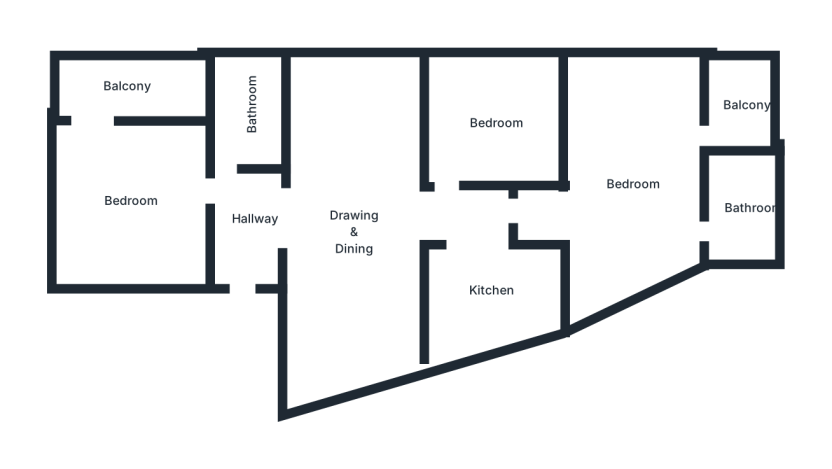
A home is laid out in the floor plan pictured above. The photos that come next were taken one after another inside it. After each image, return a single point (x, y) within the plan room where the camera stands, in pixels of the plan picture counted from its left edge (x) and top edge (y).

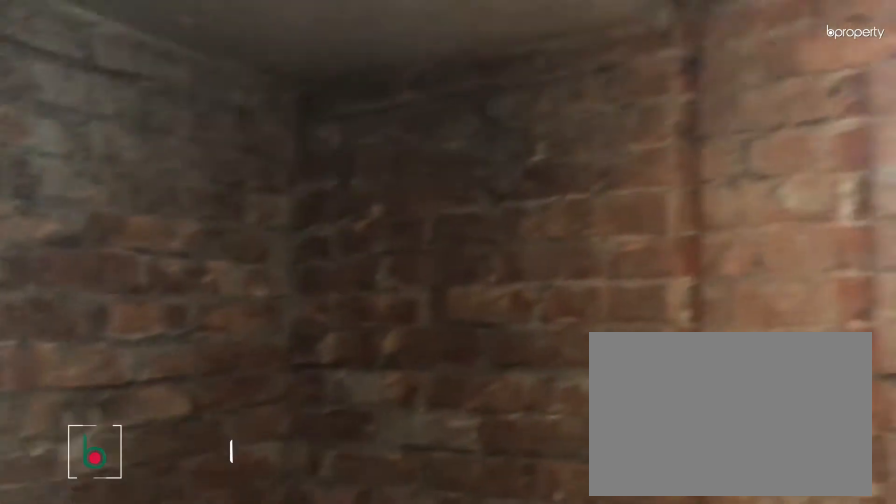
(743, 214)
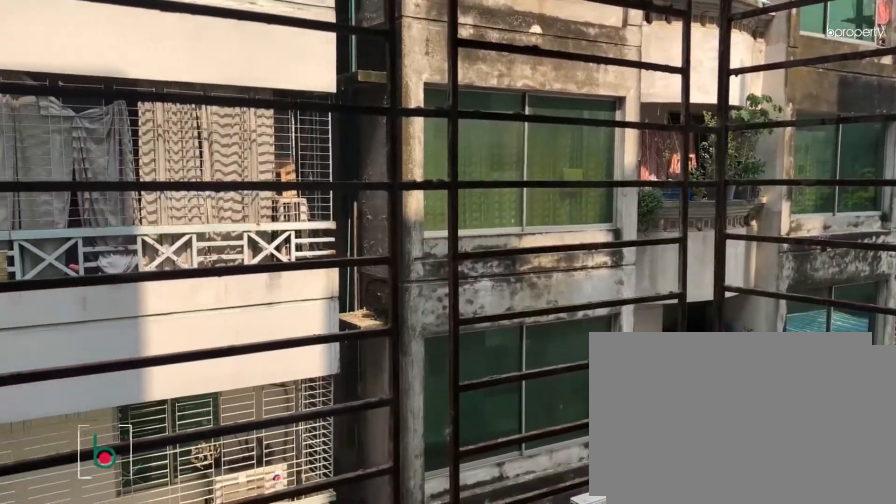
(747, 105)
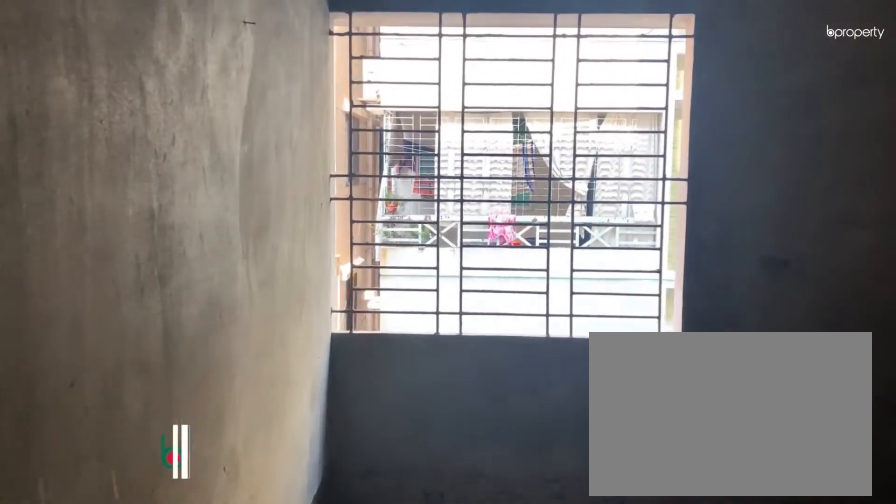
(499, 124)
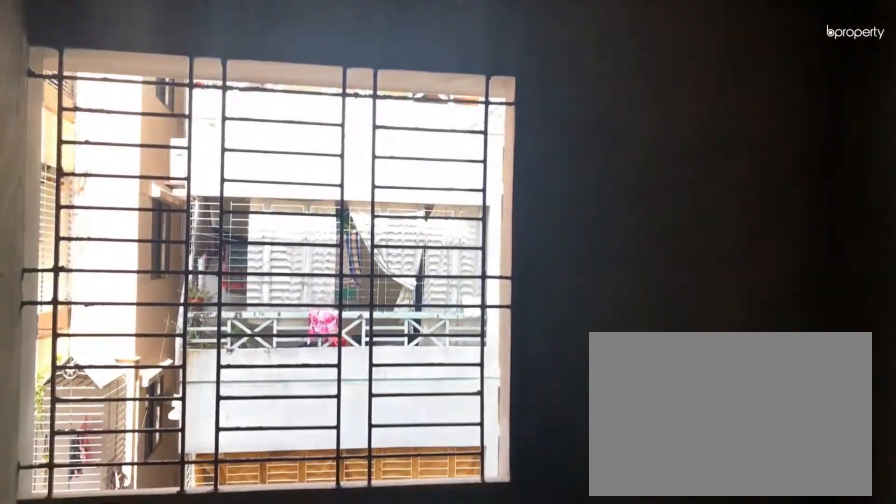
(499, 124)
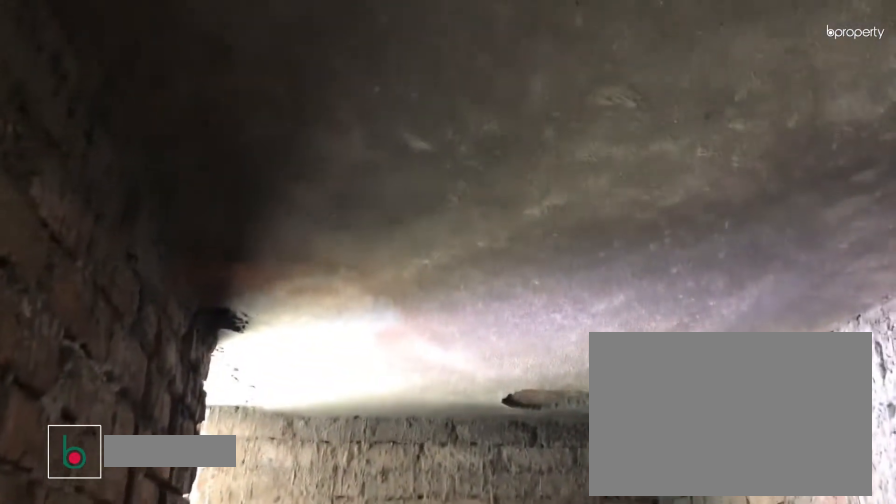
(253, 101)
